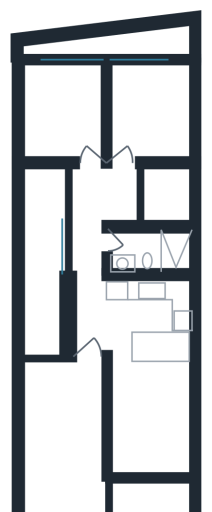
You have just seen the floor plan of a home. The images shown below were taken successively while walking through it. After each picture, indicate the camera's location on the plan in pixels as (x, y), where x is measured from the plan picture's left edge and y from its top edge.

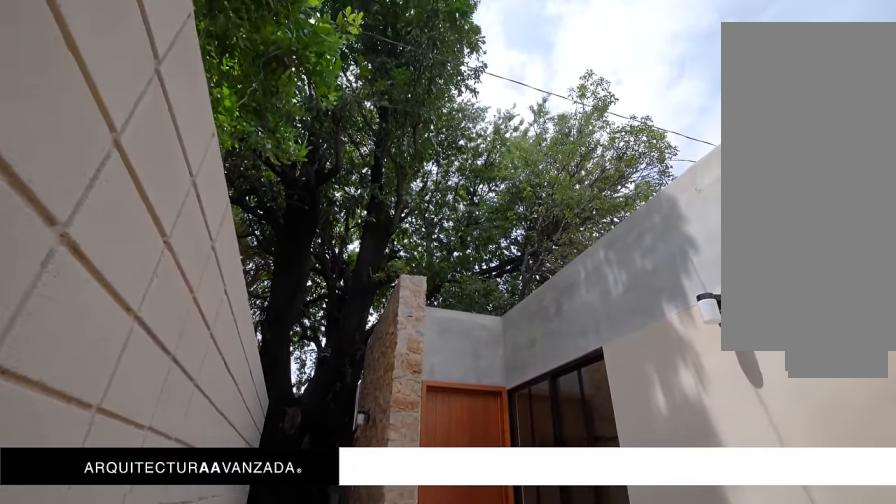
(56, 448)
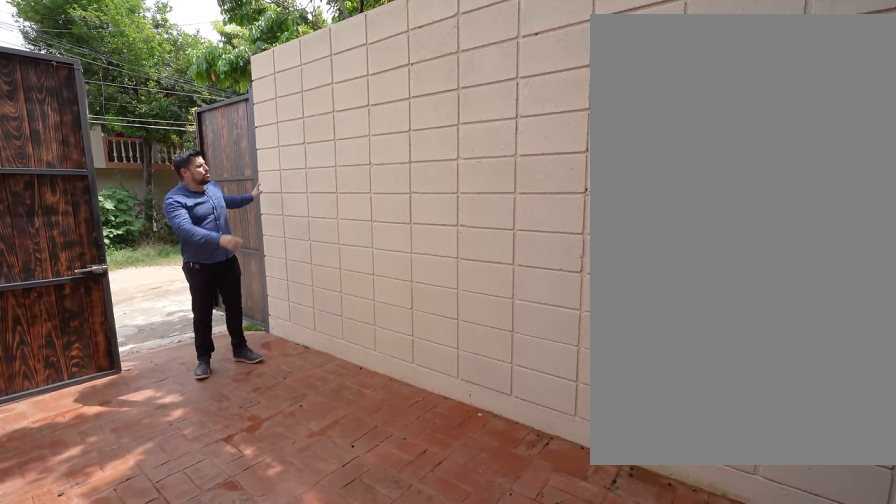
(64, 417)
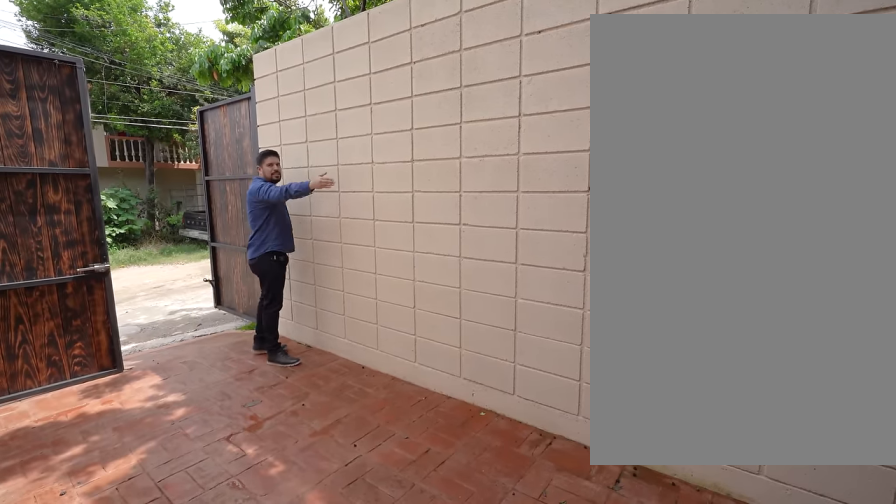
(64, 417)
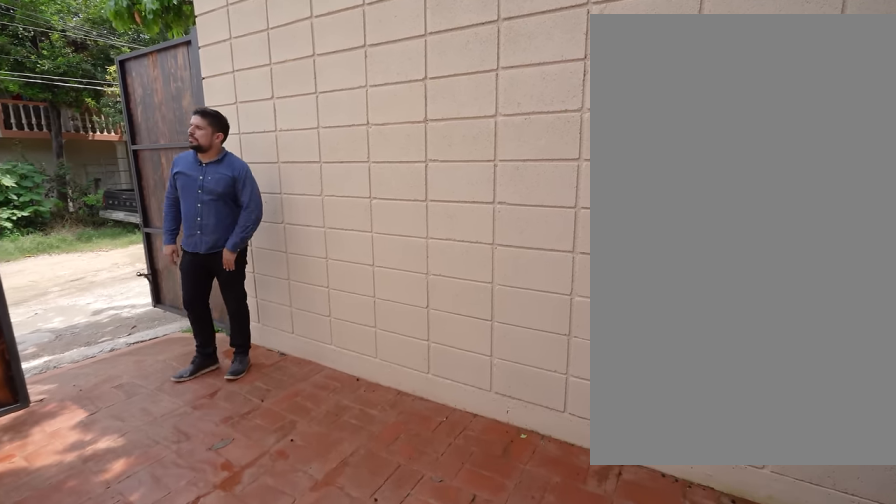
(63, 418)
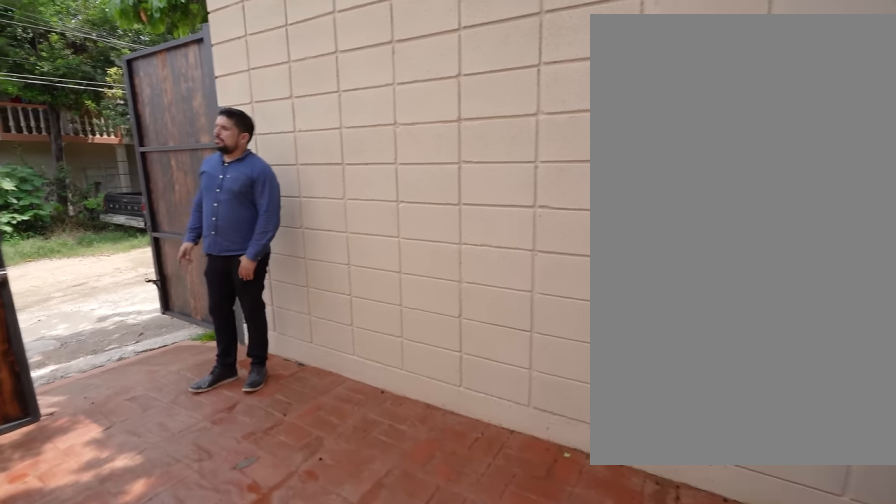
(63, 418)
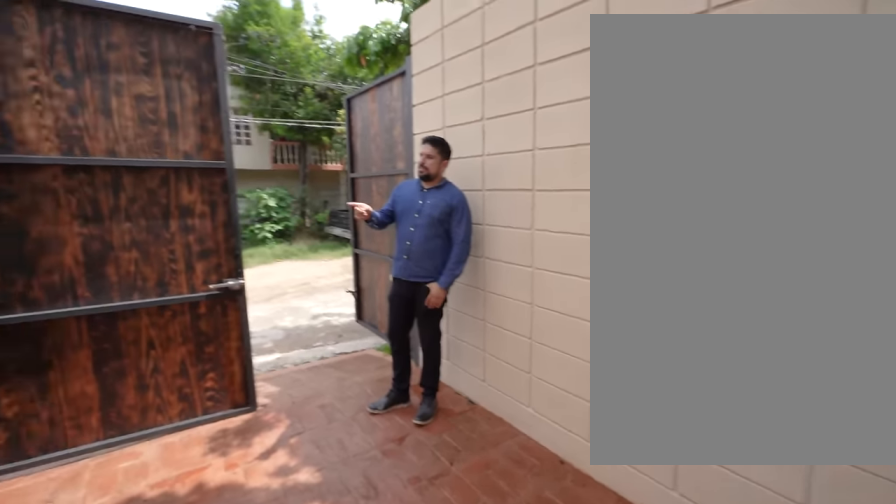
(63, 419)
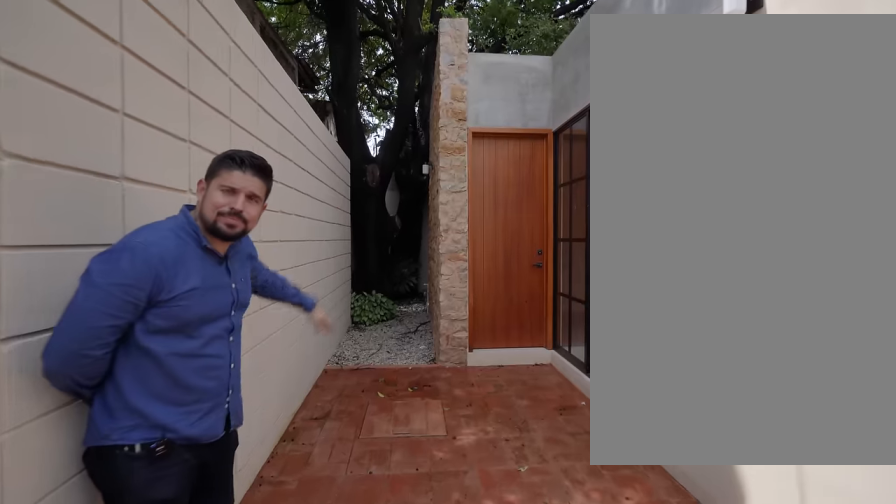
(58, 505)
